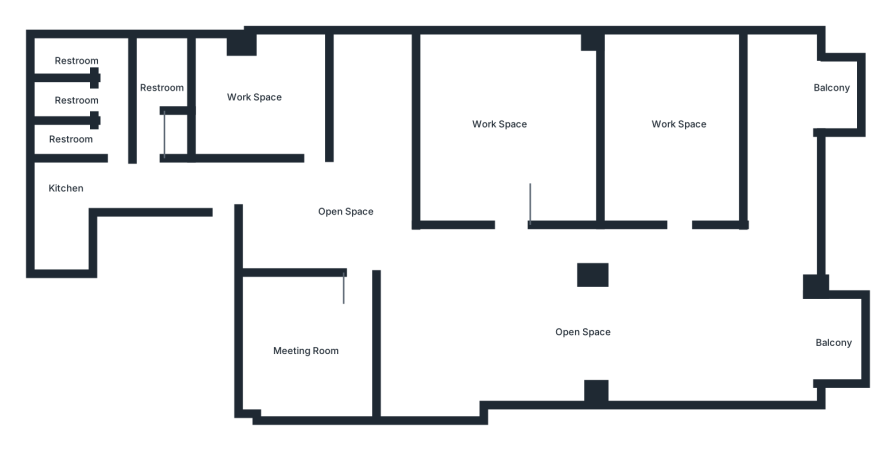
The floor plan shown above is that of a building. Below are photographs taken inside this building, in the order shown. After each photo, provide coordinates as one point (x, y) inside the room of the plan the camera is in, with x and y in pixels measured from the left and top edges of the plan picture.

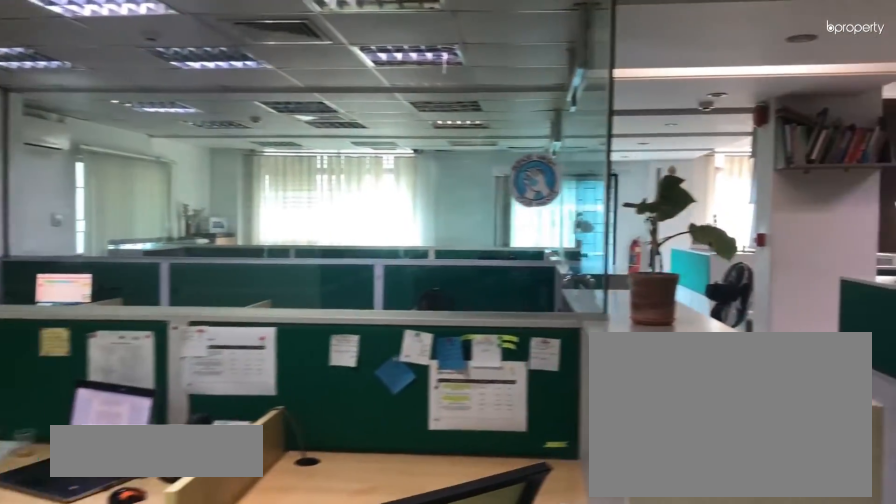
(412, 263)
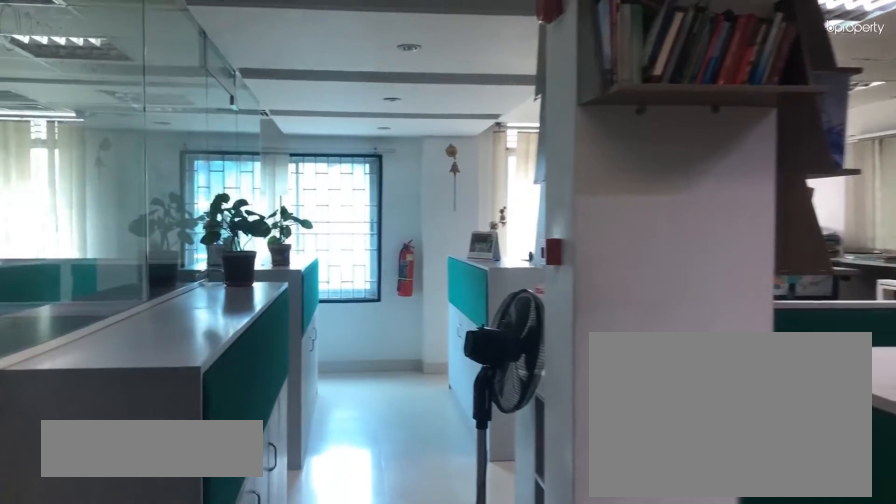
(530, 253)
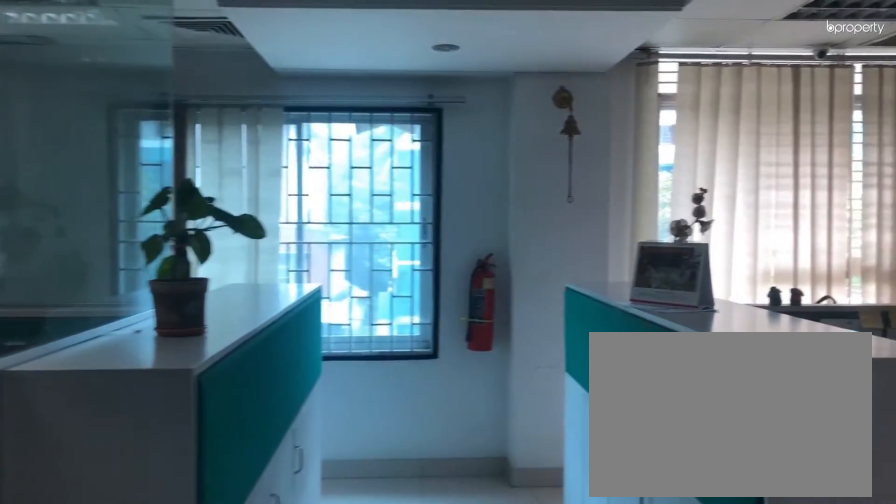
(655, 258)
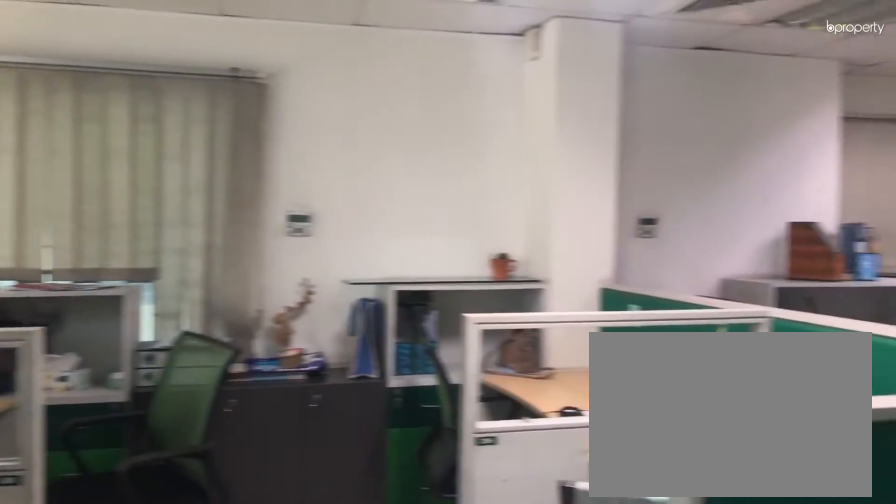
(655, 258)
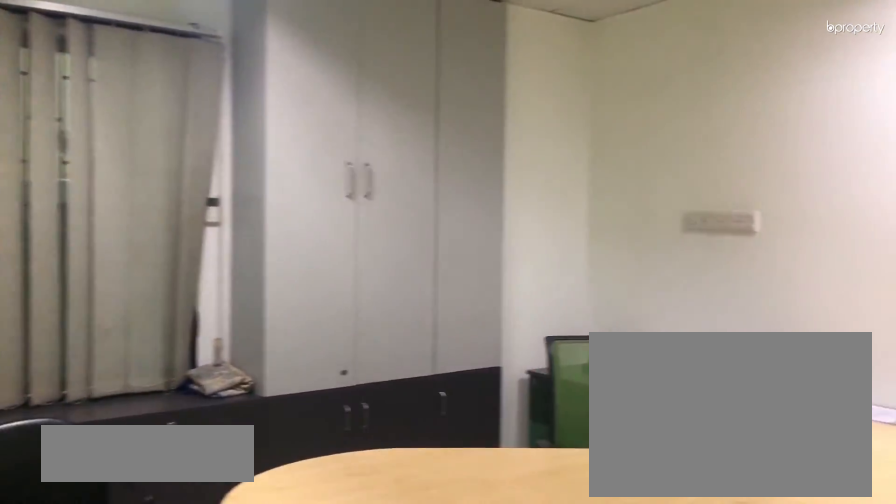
(320, 345)
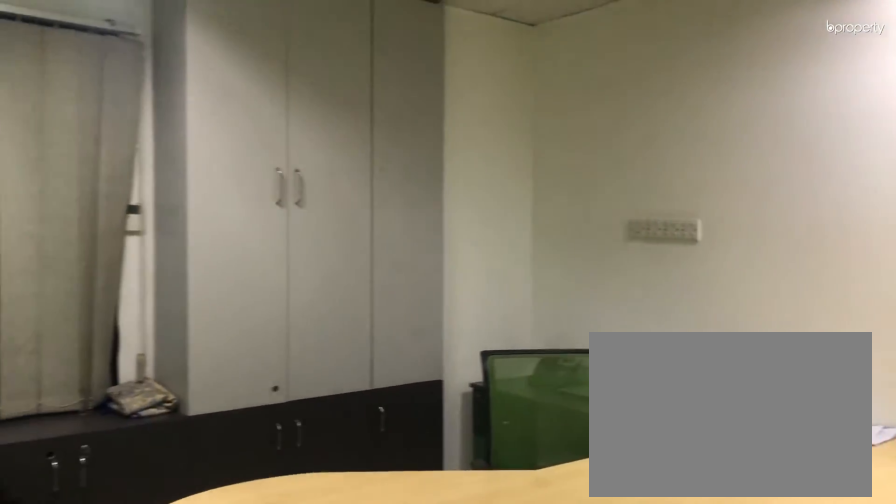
(320, 345)
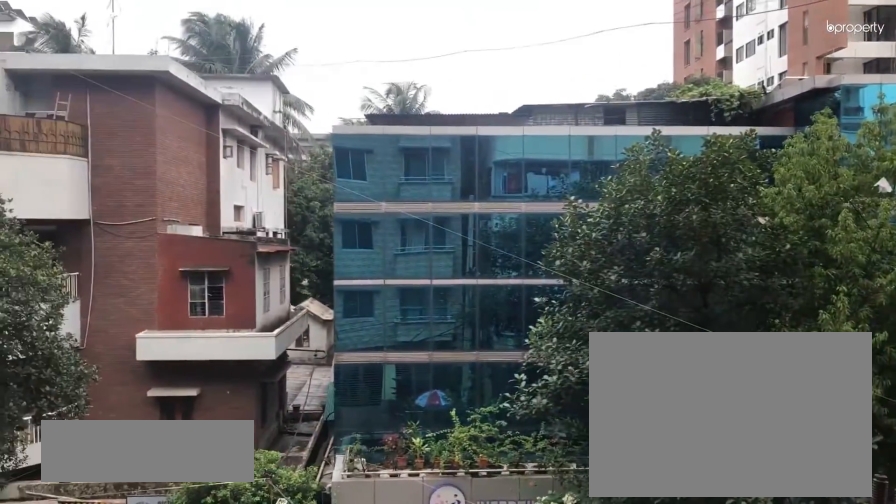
(838, 338)
